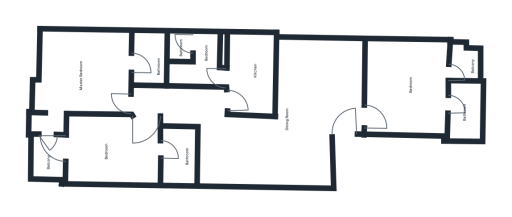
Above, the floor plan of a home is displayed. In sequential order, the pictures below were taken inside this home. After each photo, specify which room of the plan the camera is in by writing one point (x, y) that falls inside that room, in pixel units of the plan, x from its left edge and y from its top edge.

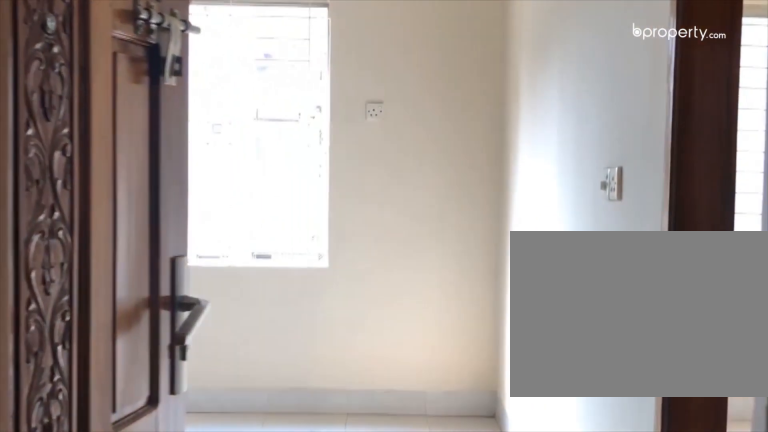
(332, 105)
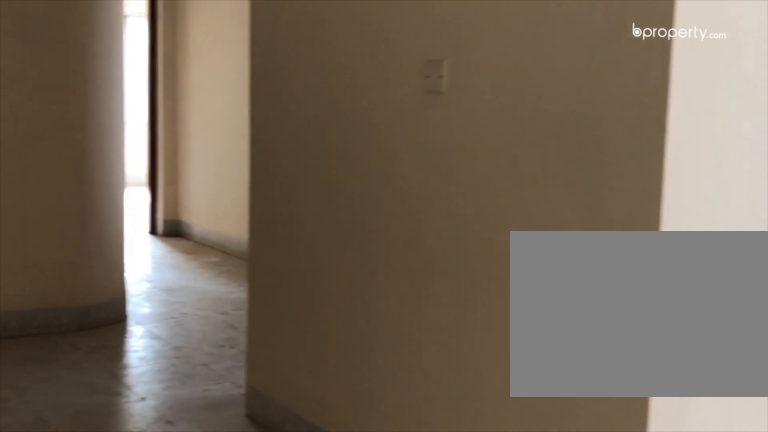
(326, 102)
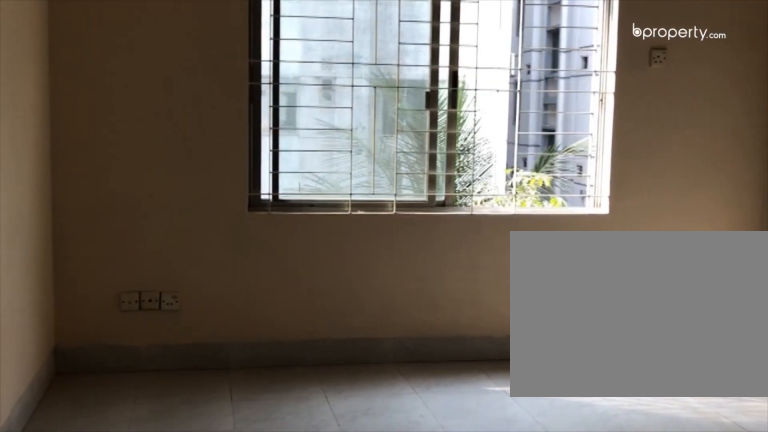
(326, 102)
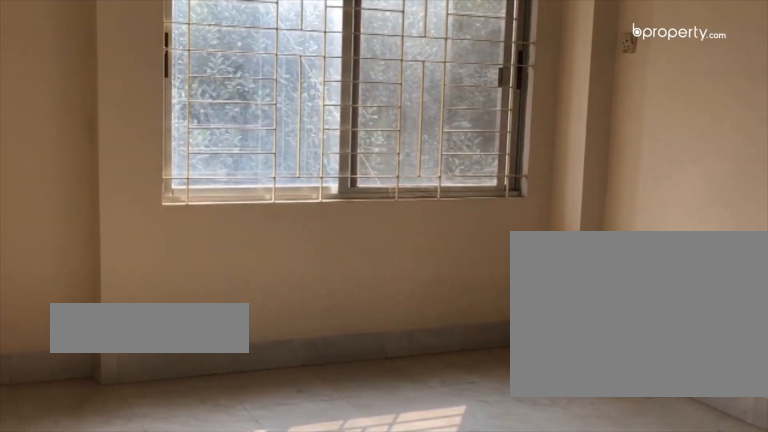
(79, 73)
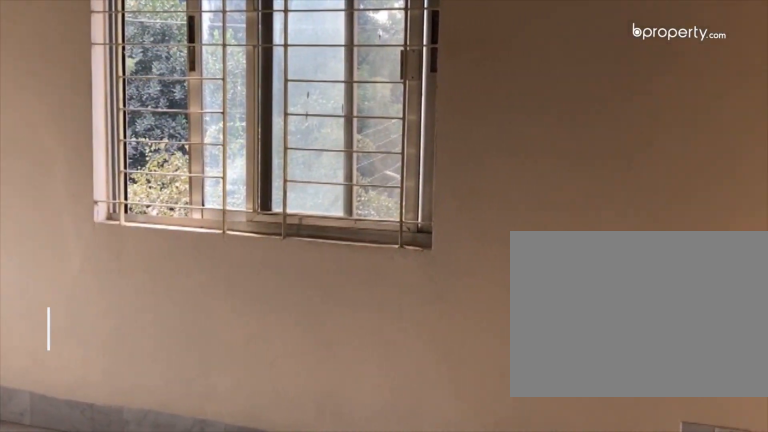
(79, 73)
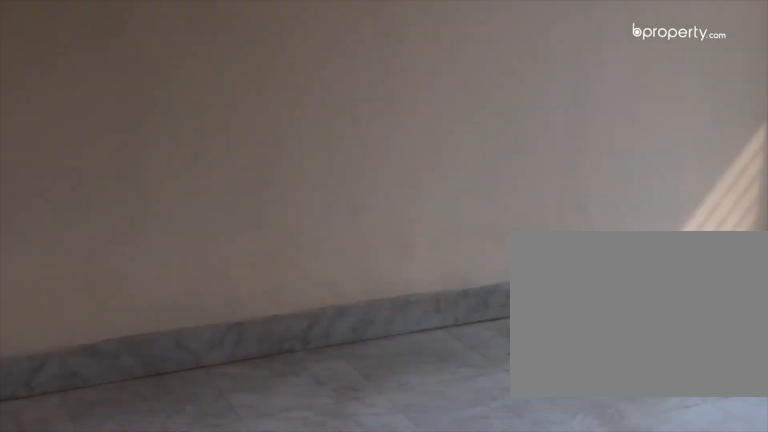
(111, 146)
